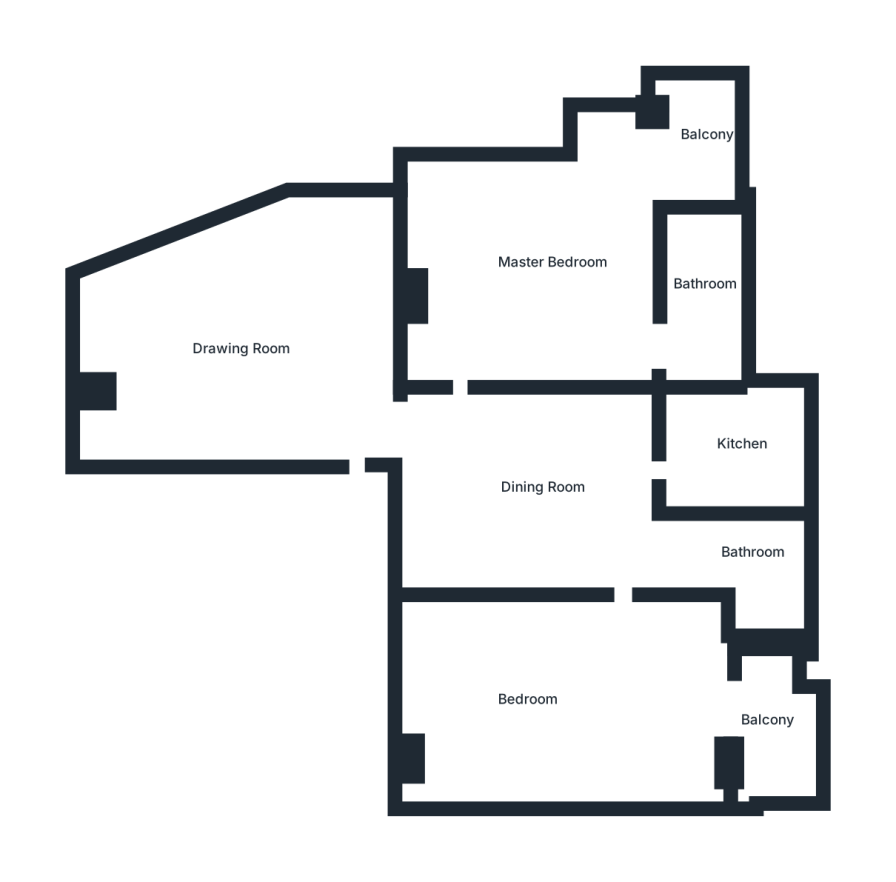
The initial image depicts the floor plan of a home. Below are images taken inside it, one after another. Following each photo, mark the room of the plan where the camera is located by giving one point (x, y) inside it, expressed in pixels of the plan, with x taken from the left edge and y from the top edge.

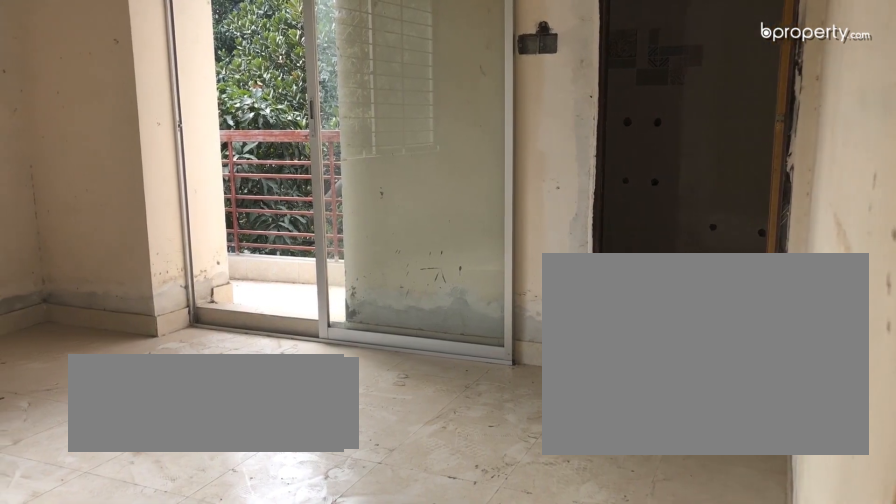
(554, 295)
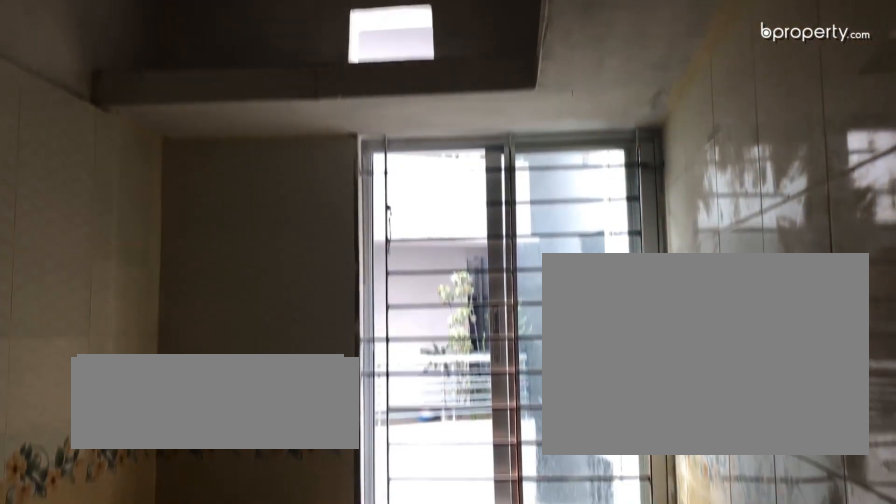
(724, 453)
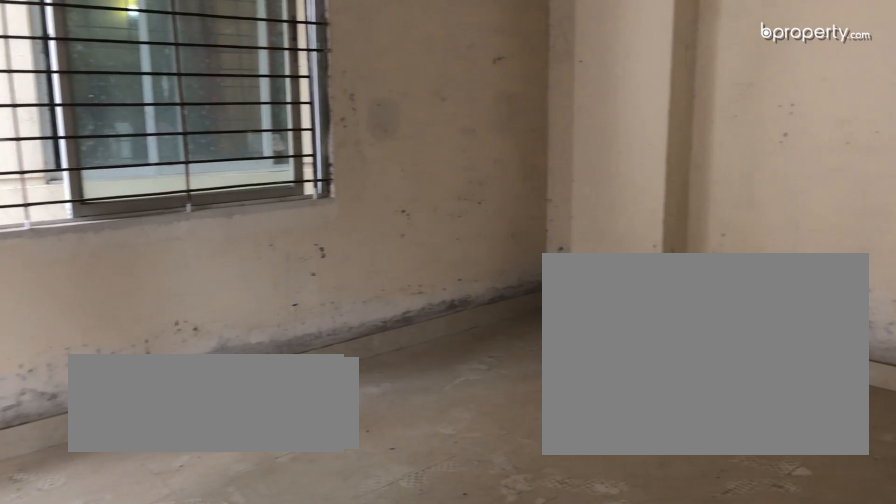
(590, 688)
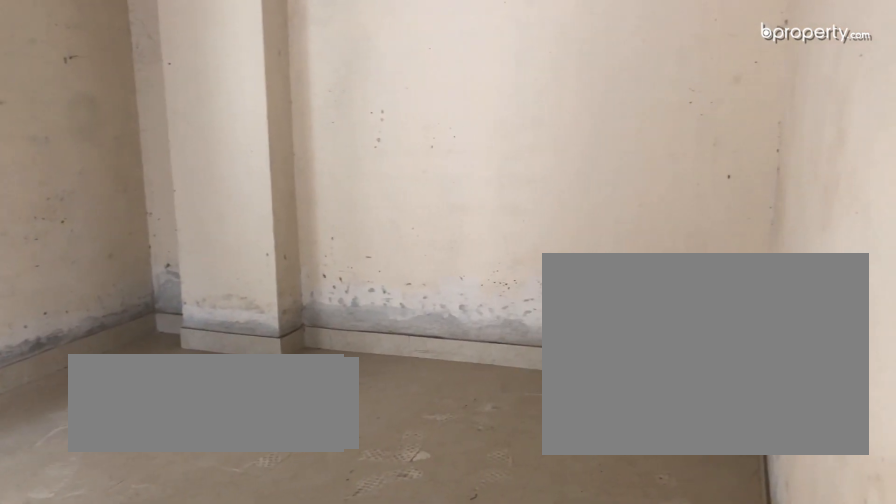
(590, 688)
